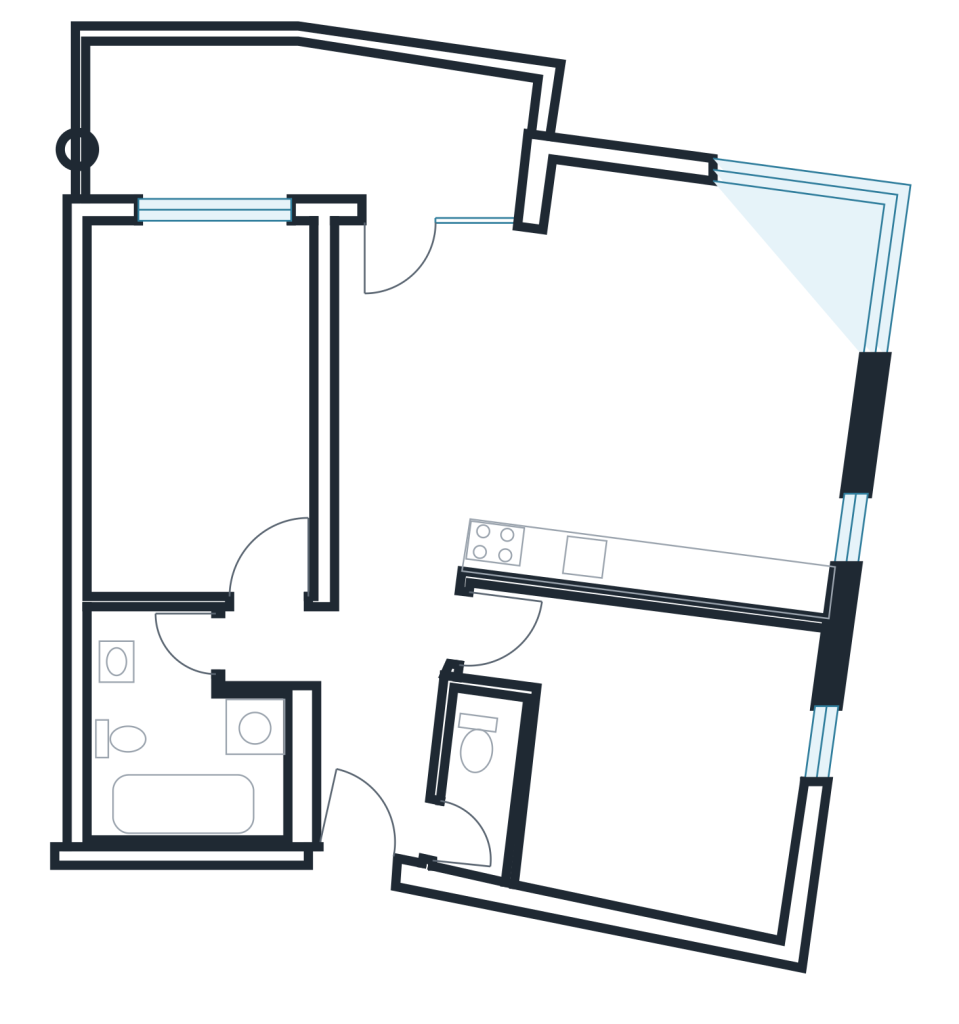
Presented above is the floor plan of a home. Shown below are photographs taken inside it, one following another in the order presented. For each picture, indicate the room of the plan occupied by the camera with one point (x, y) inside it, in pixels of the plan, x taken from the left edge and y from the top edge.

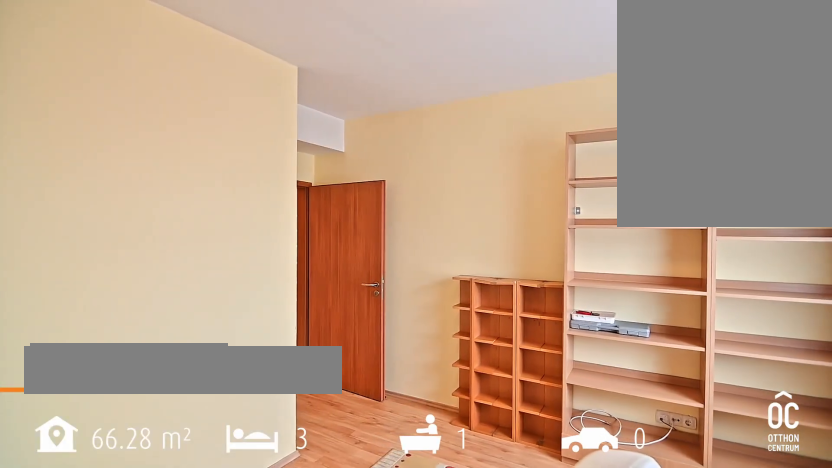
(646, 760)
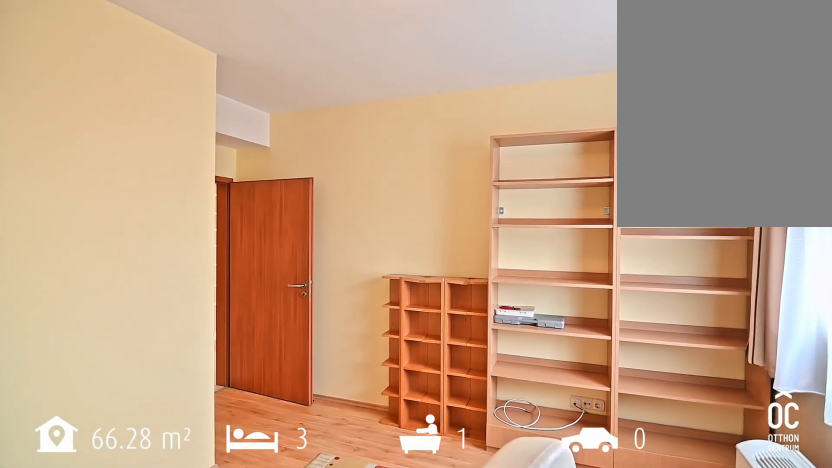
(646, 760)
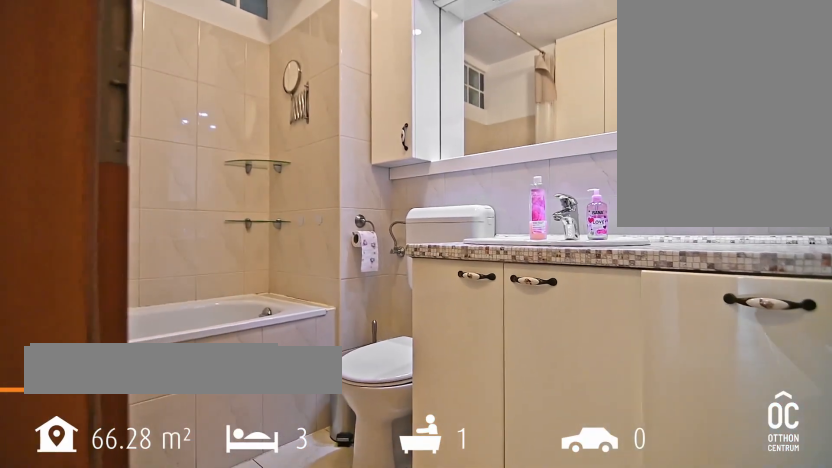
(173, 728)
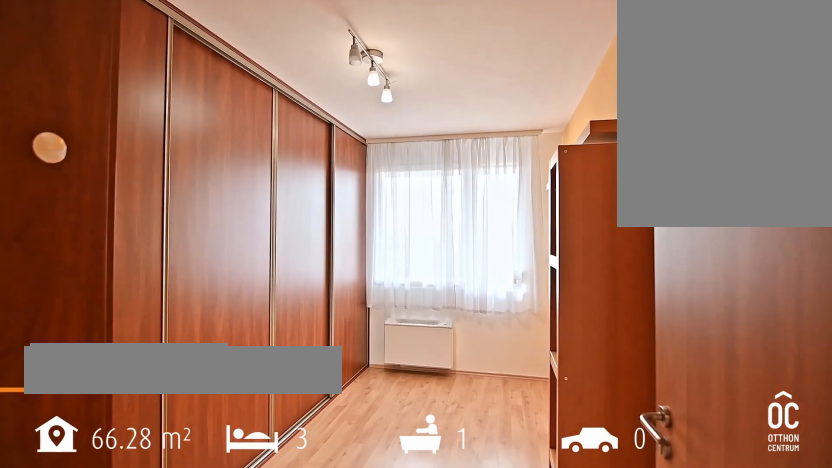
(196, 401)
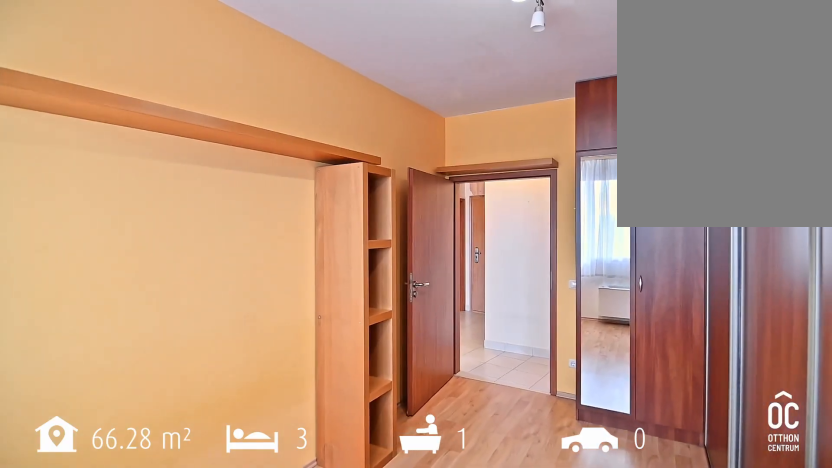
(196, 401)
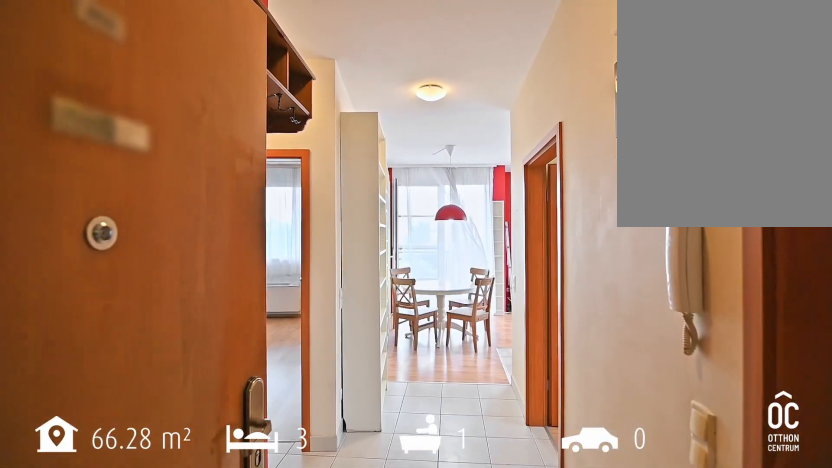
(372, 665)
